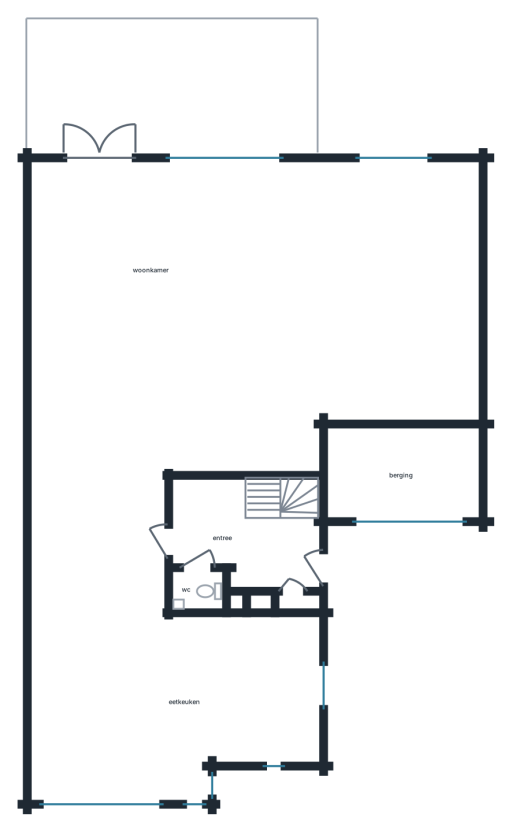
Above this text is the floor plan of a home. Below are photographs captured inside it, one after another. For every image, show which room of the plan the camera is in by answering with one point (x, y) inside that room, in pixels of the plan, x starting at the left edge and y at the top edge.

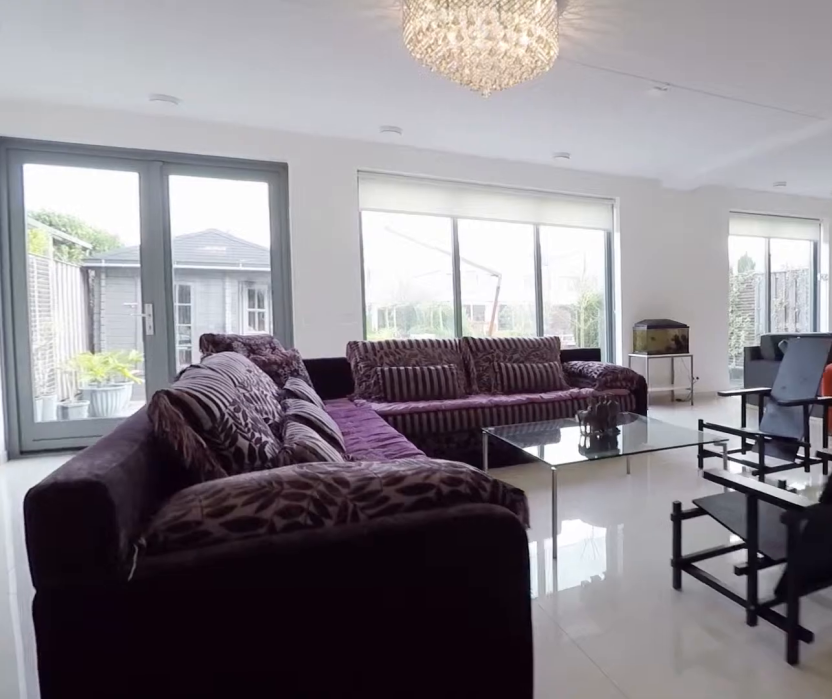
(233, 327)
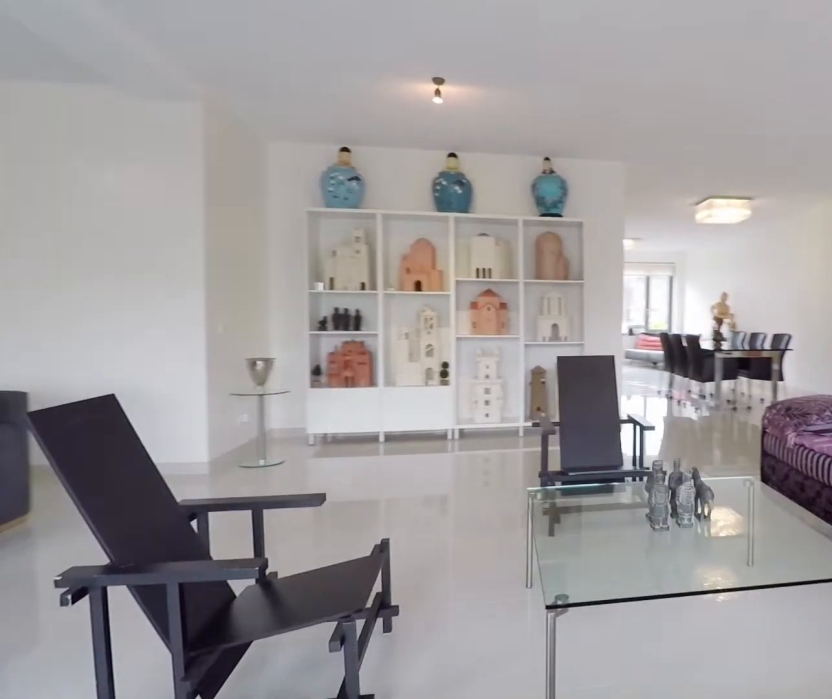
(233, 327)
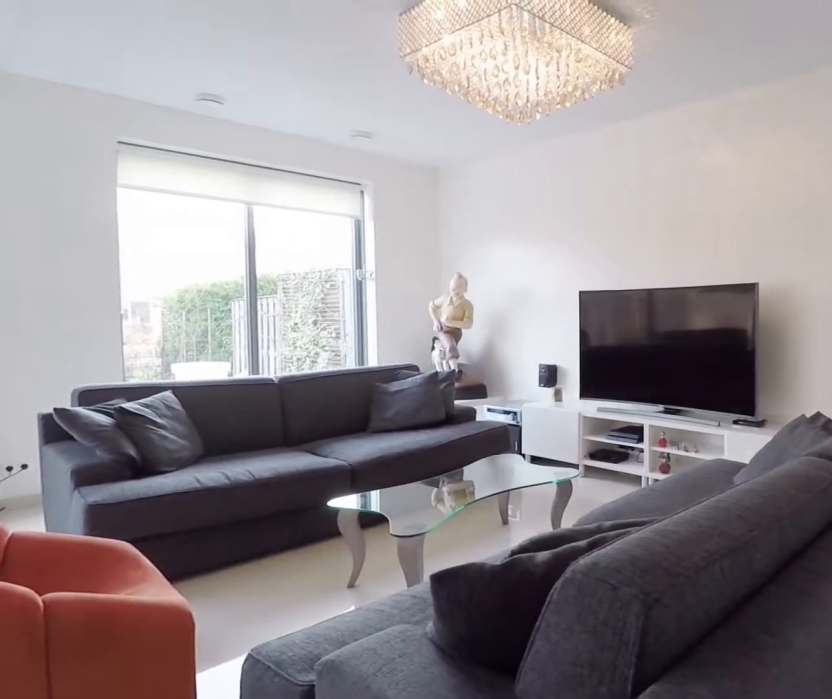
(233, 327)
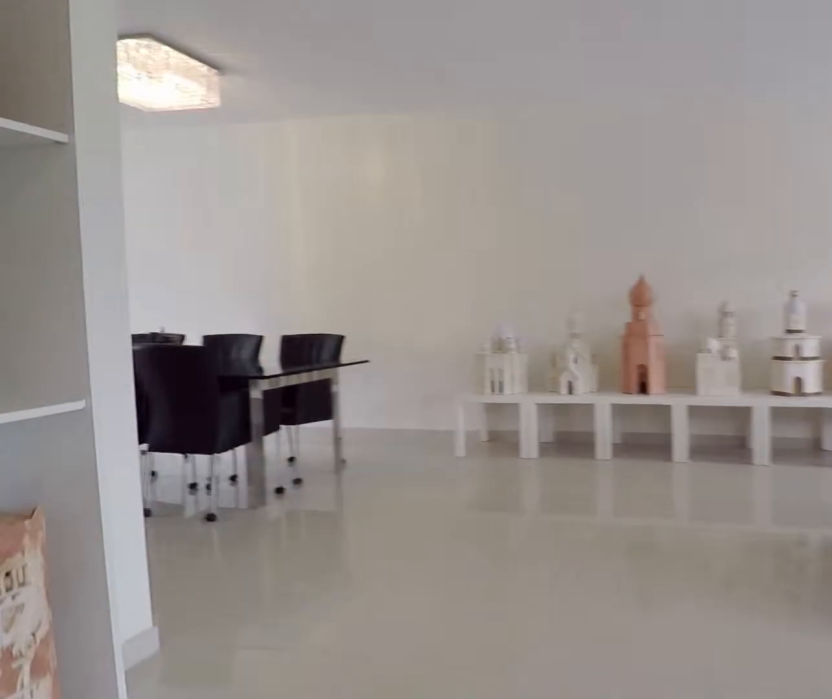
(233, 327)
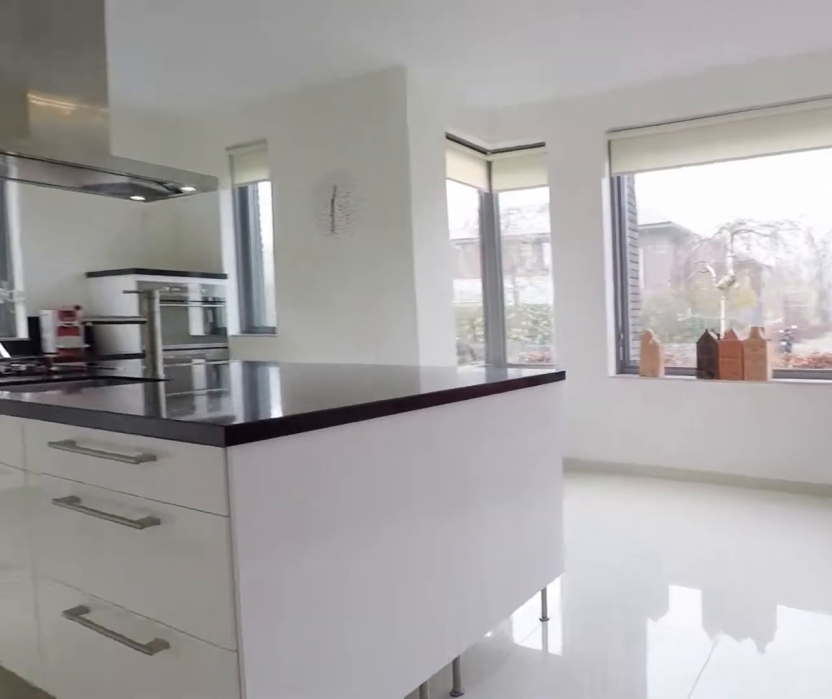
(166, 702)
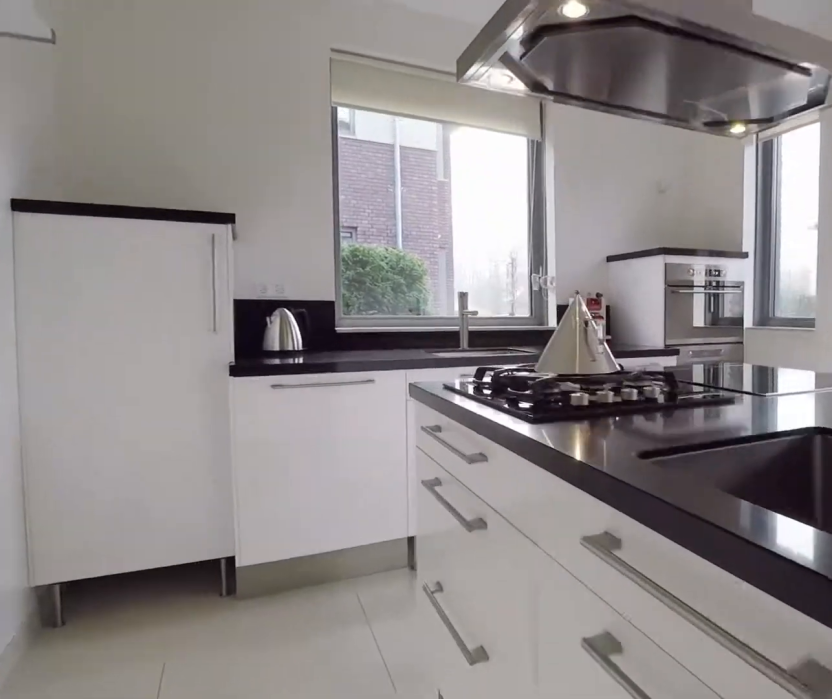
(166, 702)
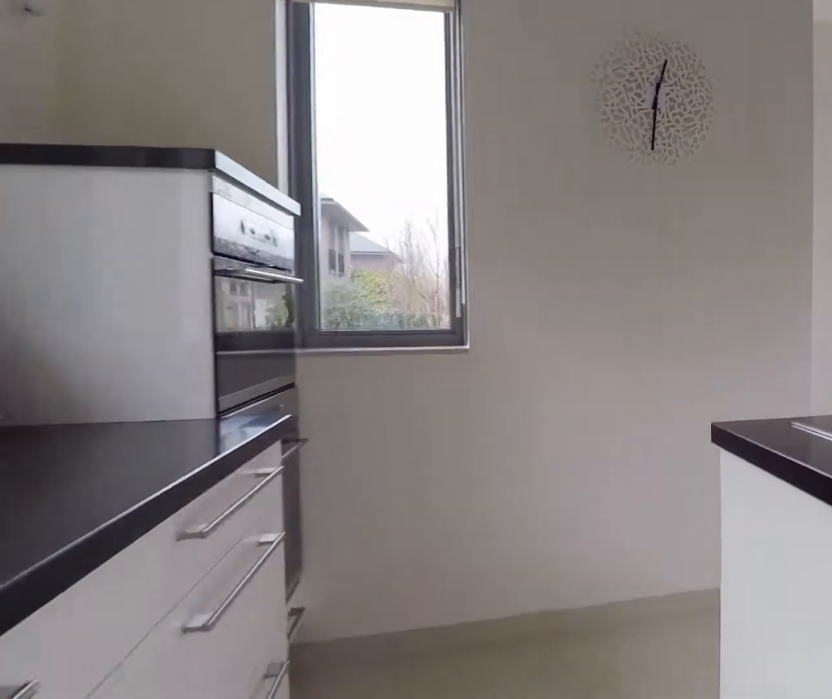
(166, 702)
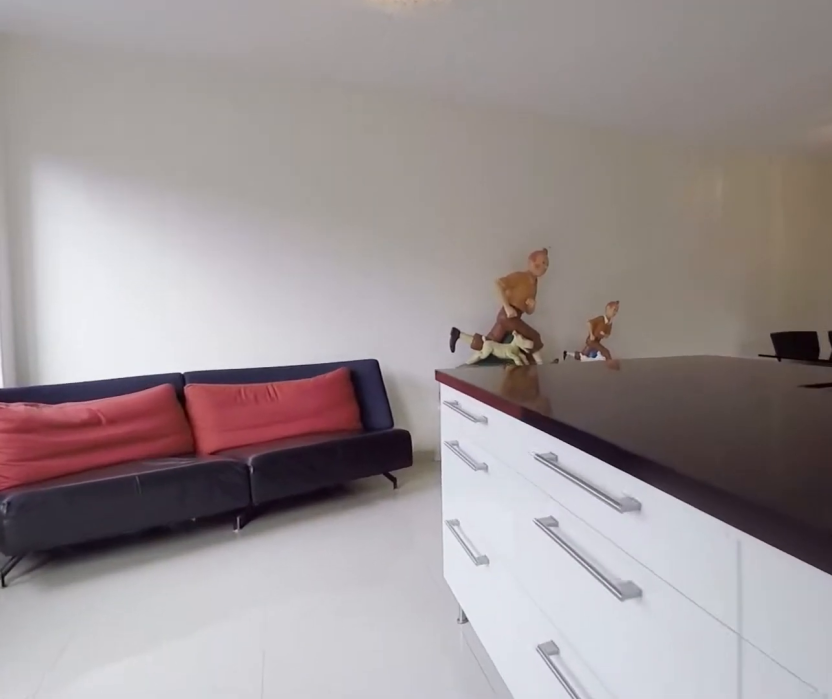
(166, 702)
